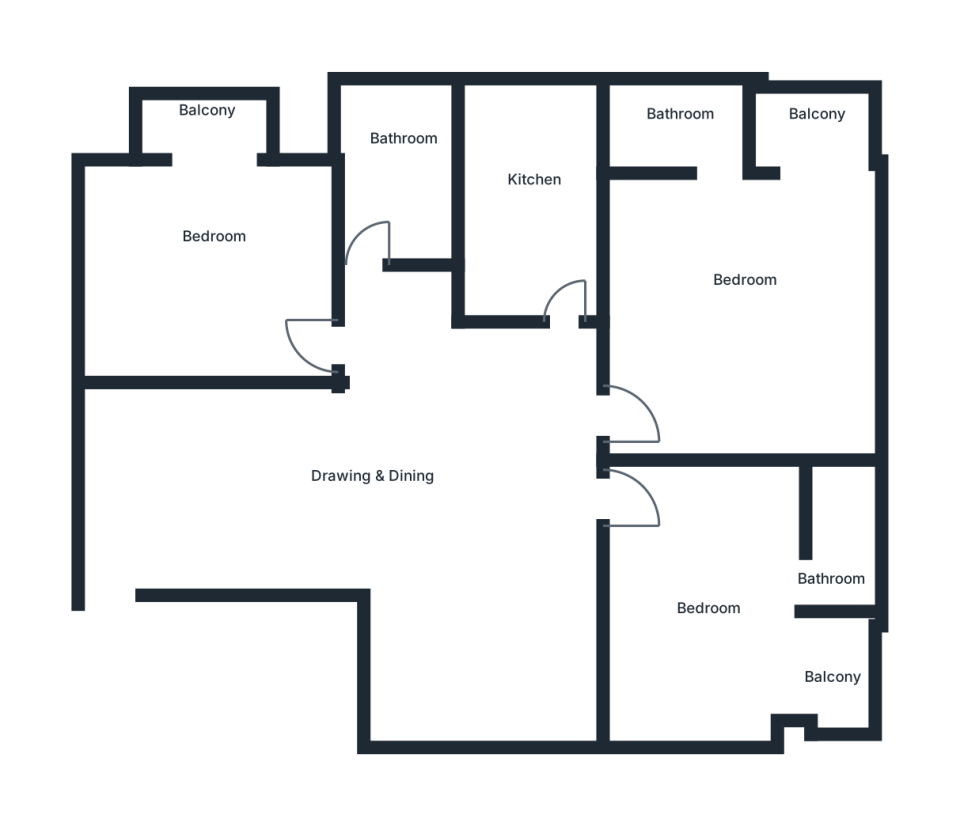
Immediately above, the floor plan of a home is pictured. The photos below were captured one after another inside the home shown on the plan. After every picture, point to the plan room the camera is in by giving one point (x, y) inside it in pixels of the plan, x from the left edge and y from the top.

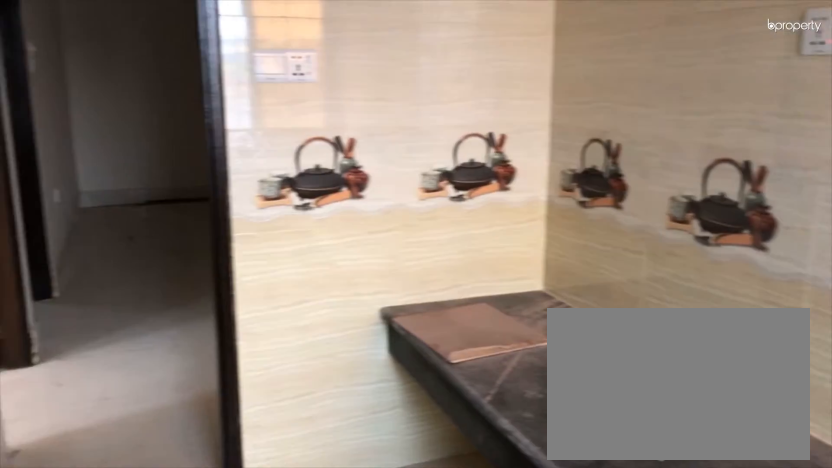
(537, 199)
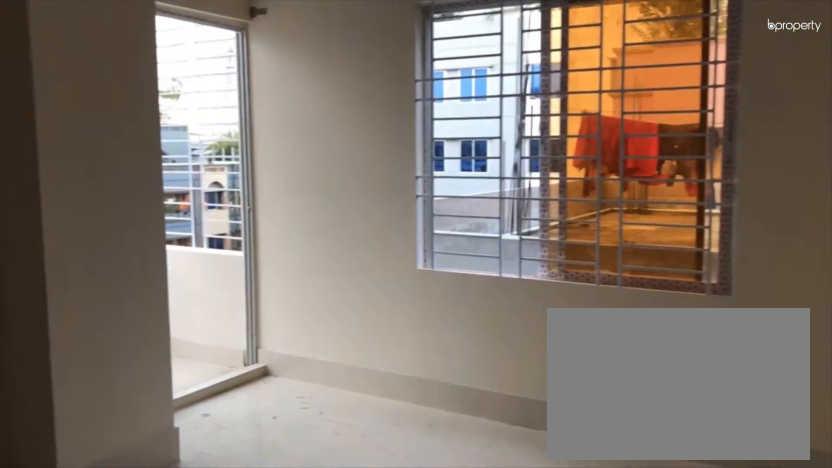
(734, 279)
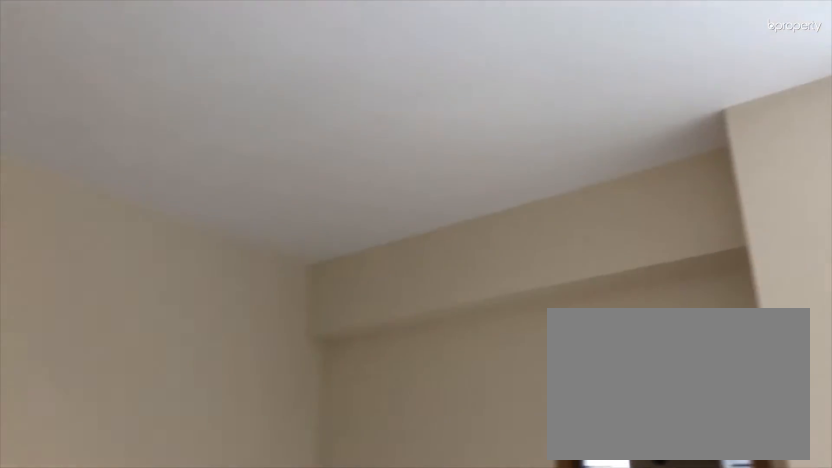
(734, 279)
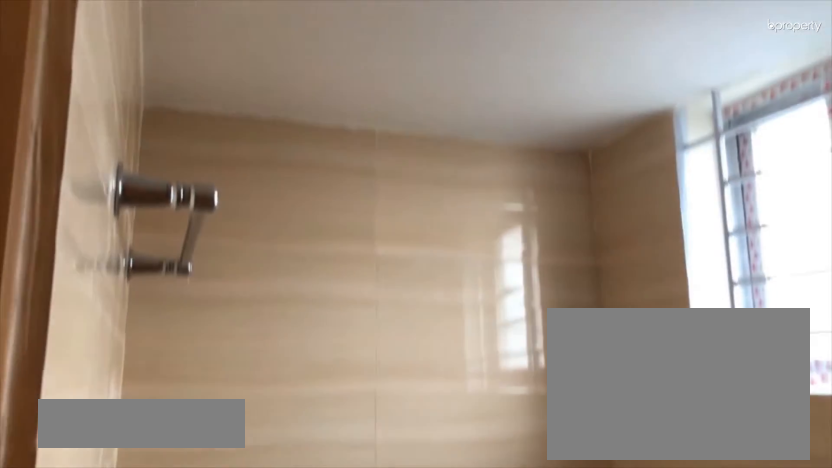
(665, 121)
